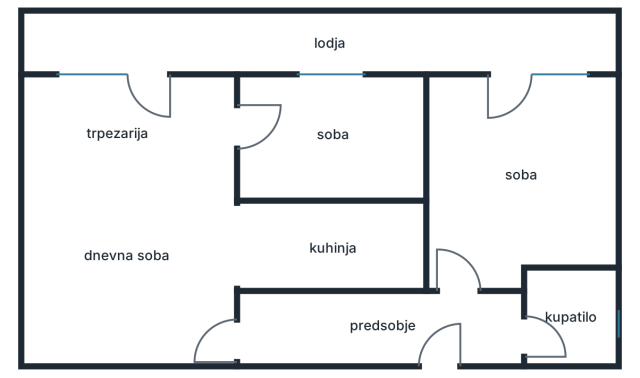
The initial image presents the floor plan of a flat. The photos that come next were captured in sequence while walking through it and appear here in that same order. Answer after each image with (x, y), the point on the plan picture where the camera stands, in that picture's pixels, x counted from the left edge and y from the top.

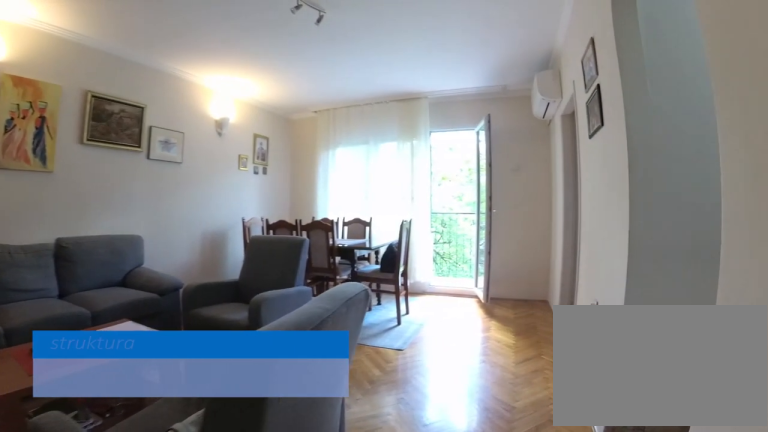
(214, 322)
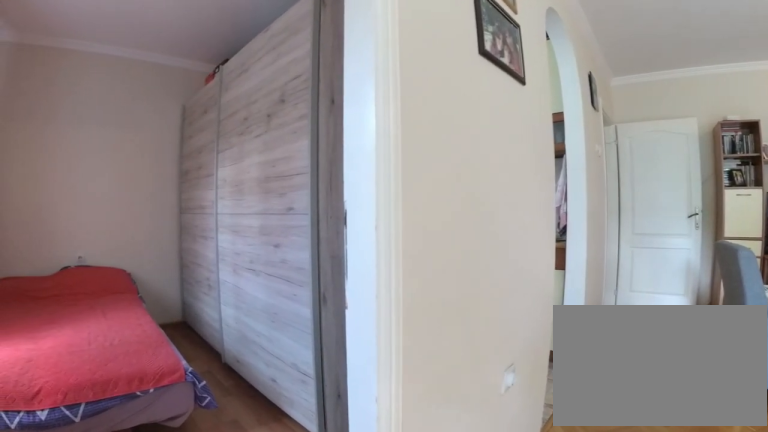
(167, 136)
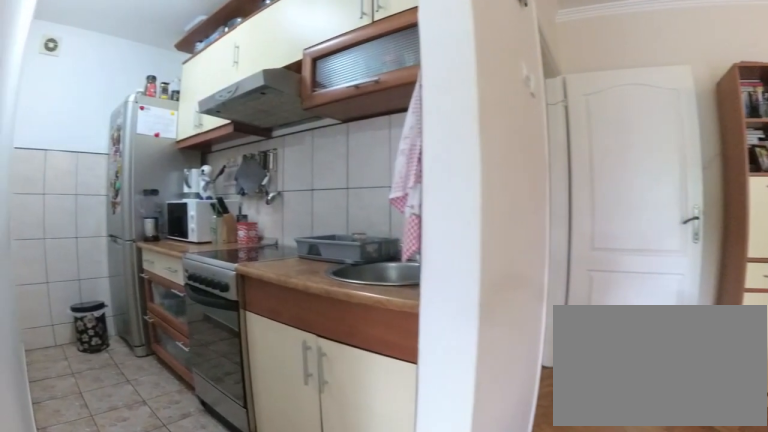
(201, 208)
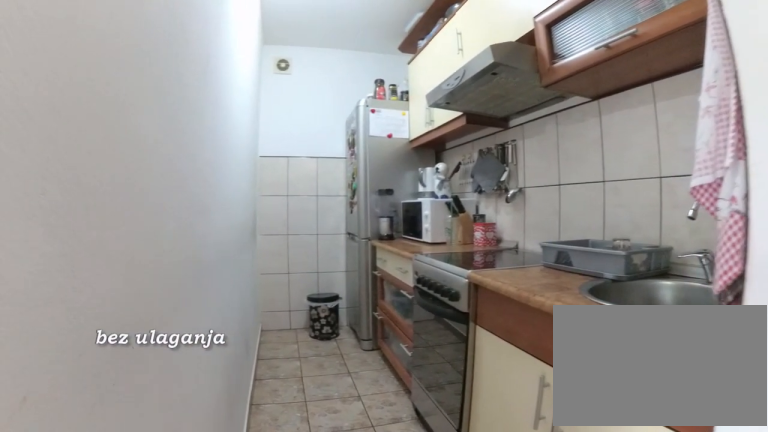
(213, 236)
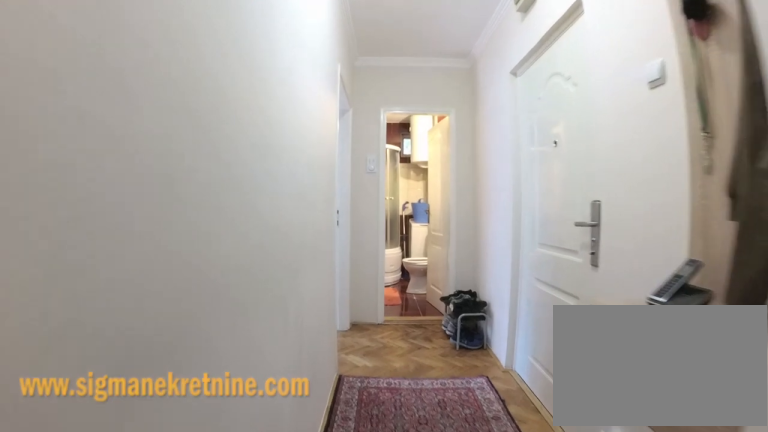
(298, 324)
